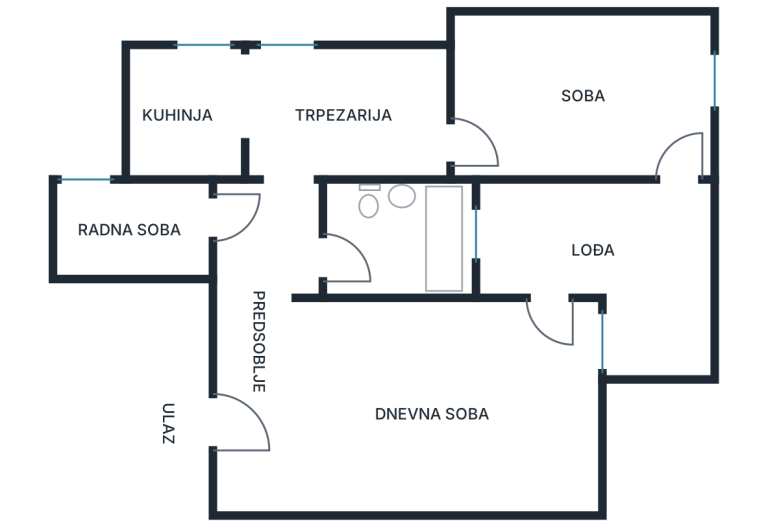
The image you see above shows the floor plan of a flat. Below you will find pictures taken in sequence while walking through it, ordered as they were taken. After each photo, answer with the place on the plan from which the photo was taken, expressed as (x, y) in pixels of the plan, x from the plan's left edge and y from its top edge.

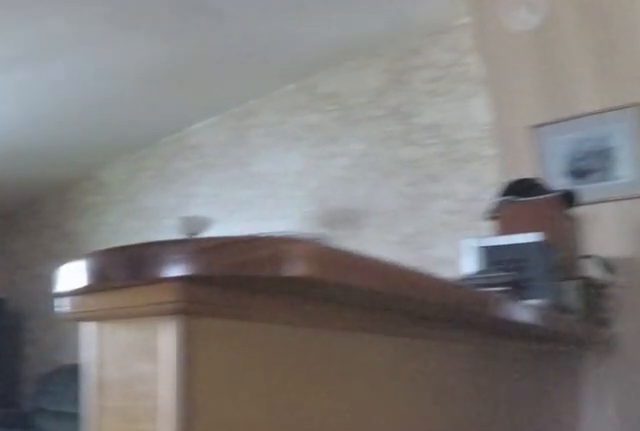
(235, 357)
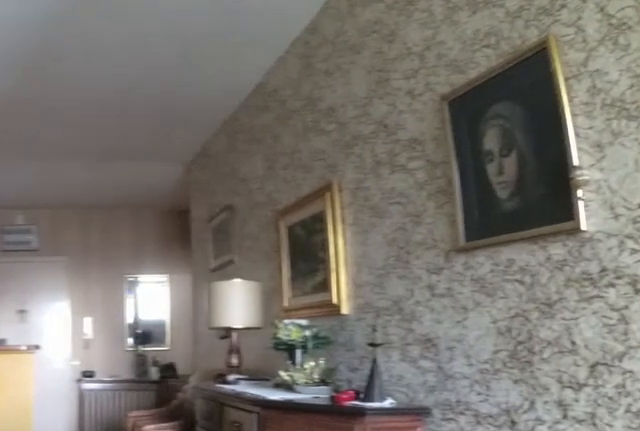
(559, 400)
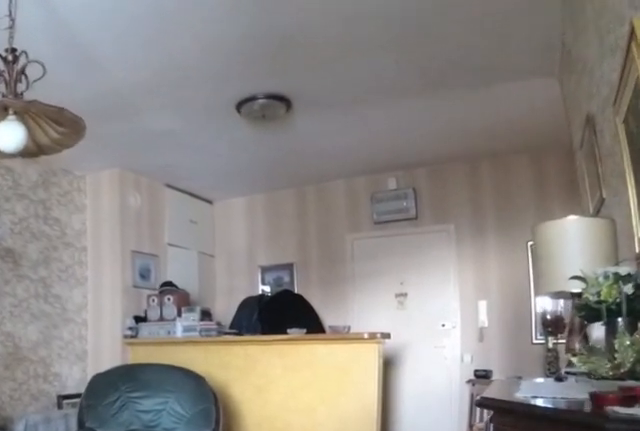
(562, 358)
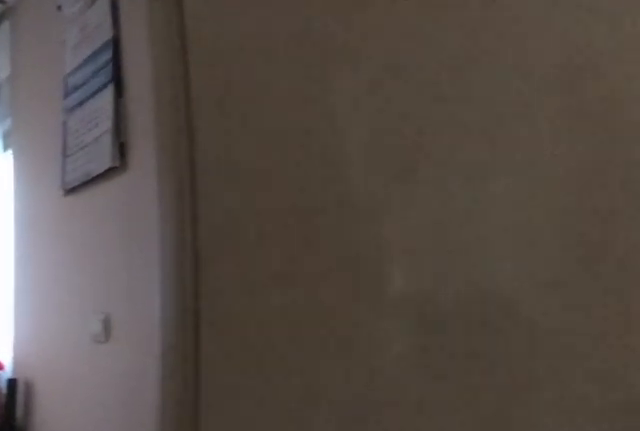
(265, 252)
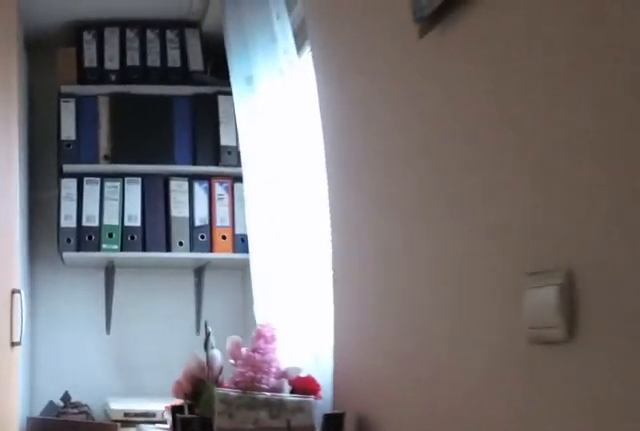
(201, 218)
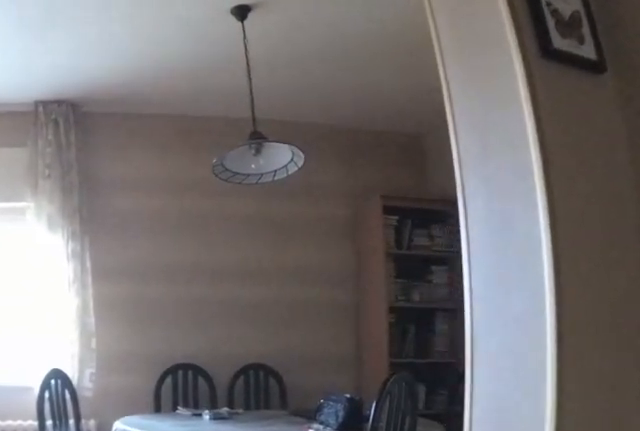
(280, 241)
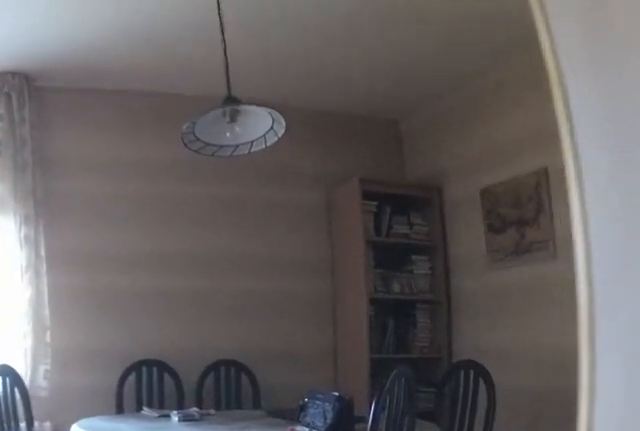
(278, 225)
